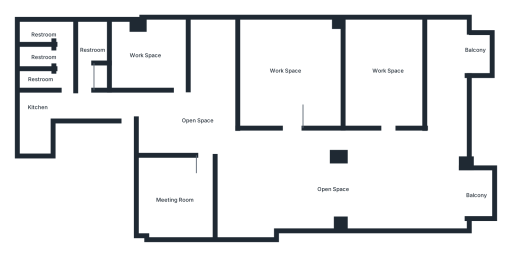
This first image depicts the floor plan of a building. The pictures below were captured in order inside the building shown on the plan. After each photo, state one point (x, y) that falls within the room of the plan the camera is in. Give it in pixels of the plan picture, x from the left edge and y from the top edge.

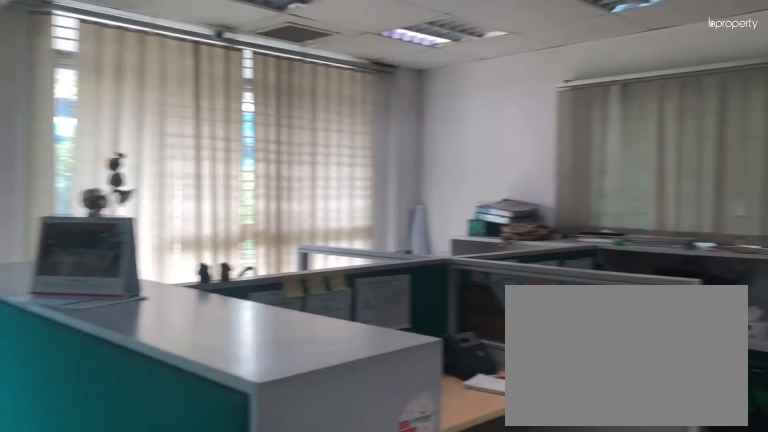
(374, 147)
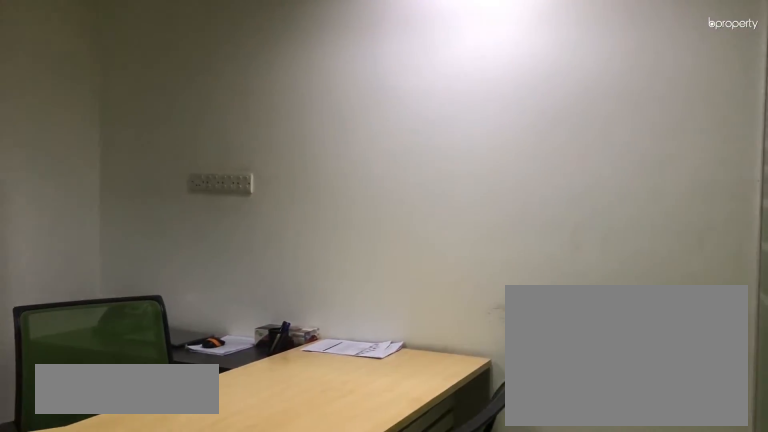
(183, 197)
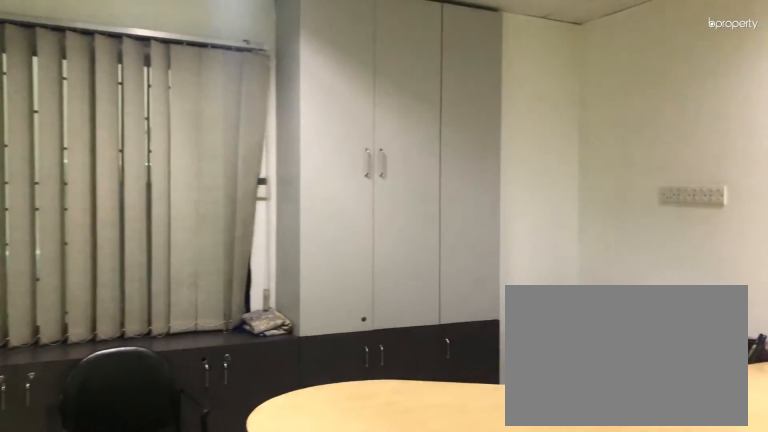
(183, 197)
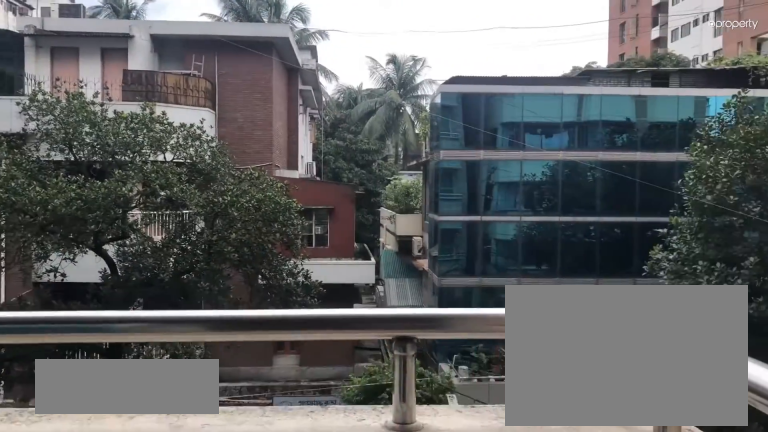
(476, 54)
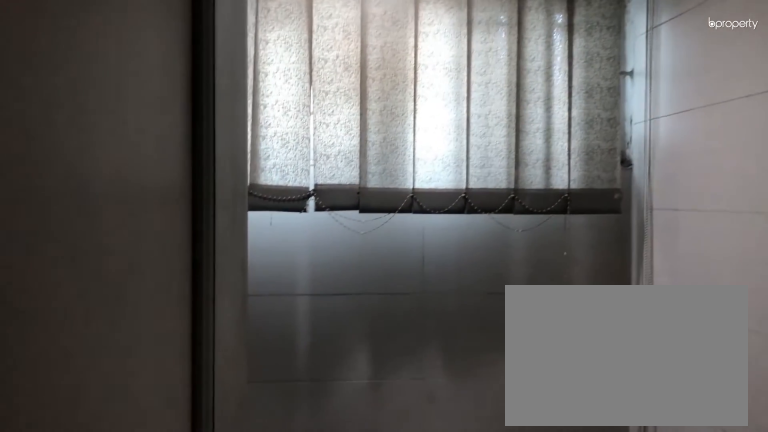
(49, 32)
